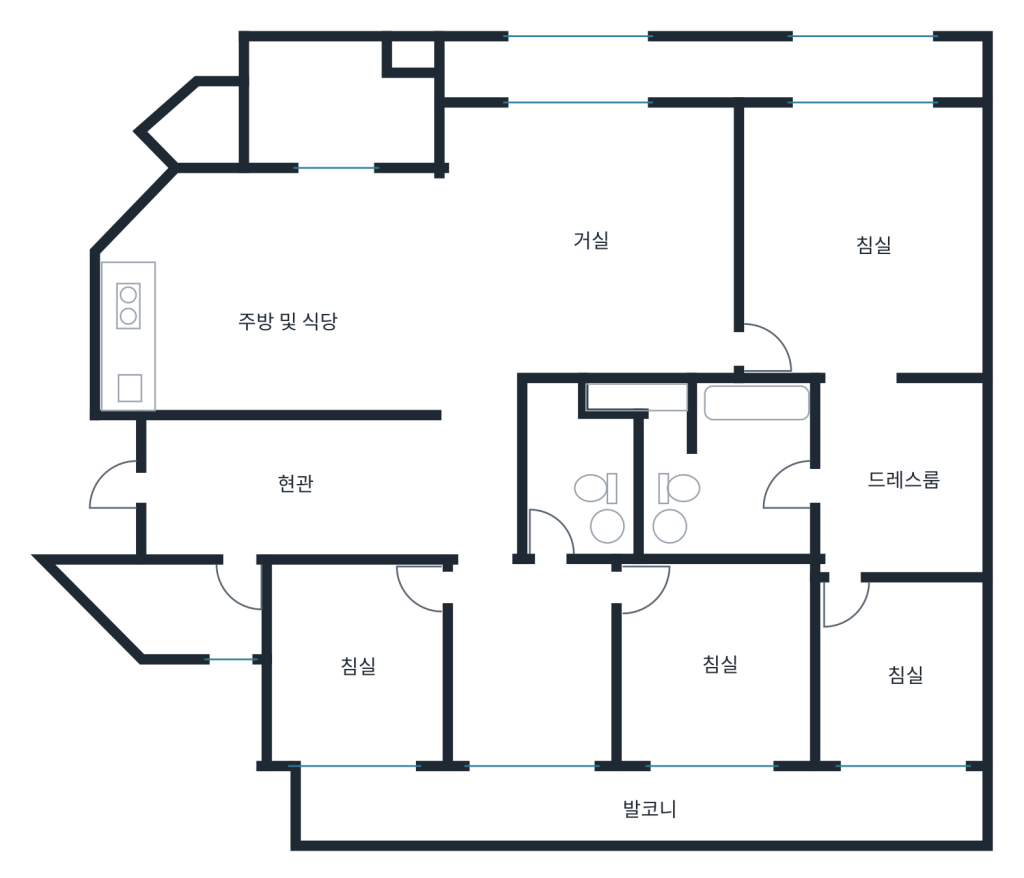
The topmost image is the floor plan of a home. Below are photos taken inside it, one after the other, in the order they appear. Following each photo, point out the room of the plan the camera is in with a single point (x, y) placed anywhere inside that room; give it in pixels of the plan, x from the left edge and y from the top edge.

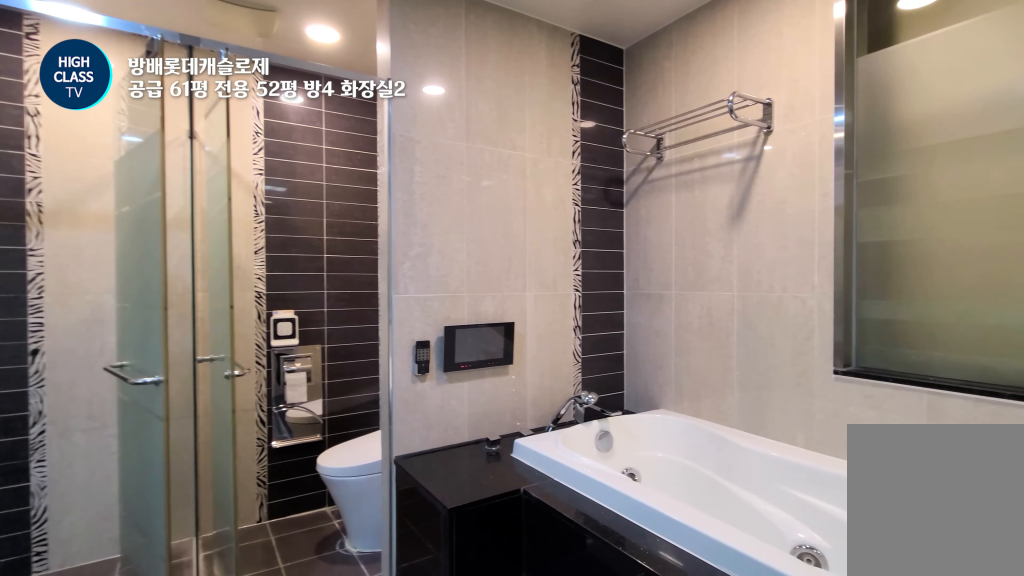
(725, 468)
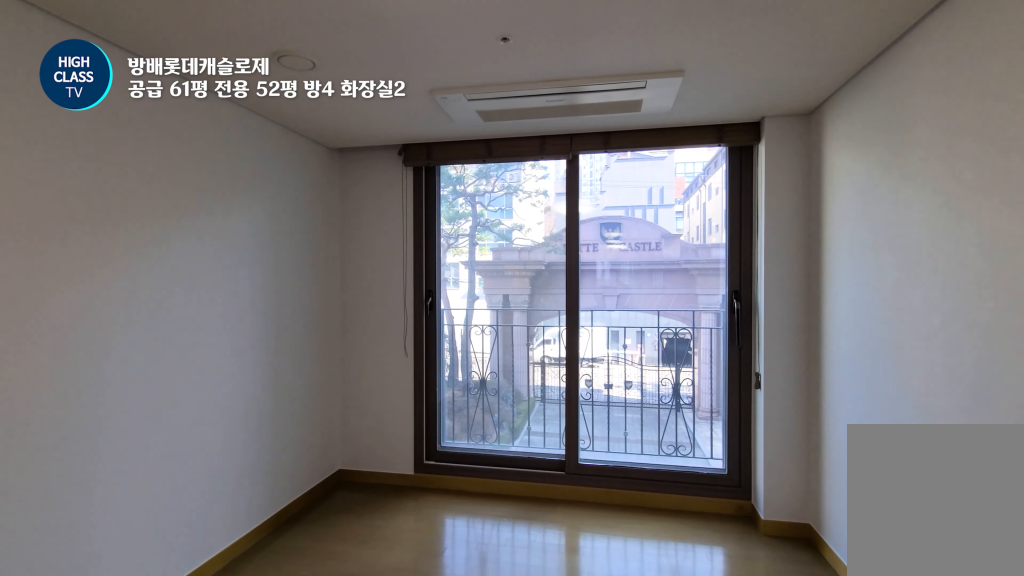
(904, 706)
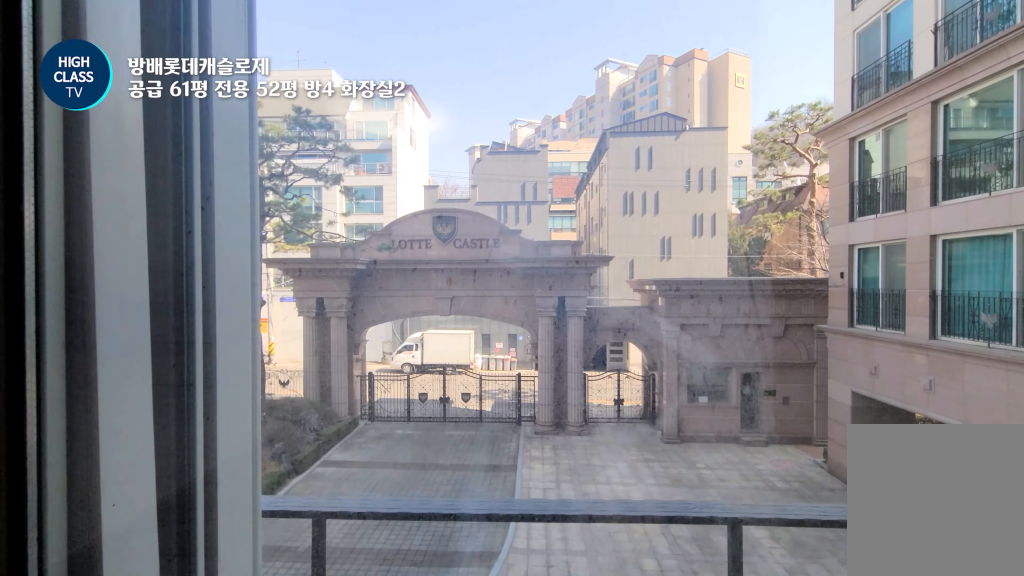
(717, 701)
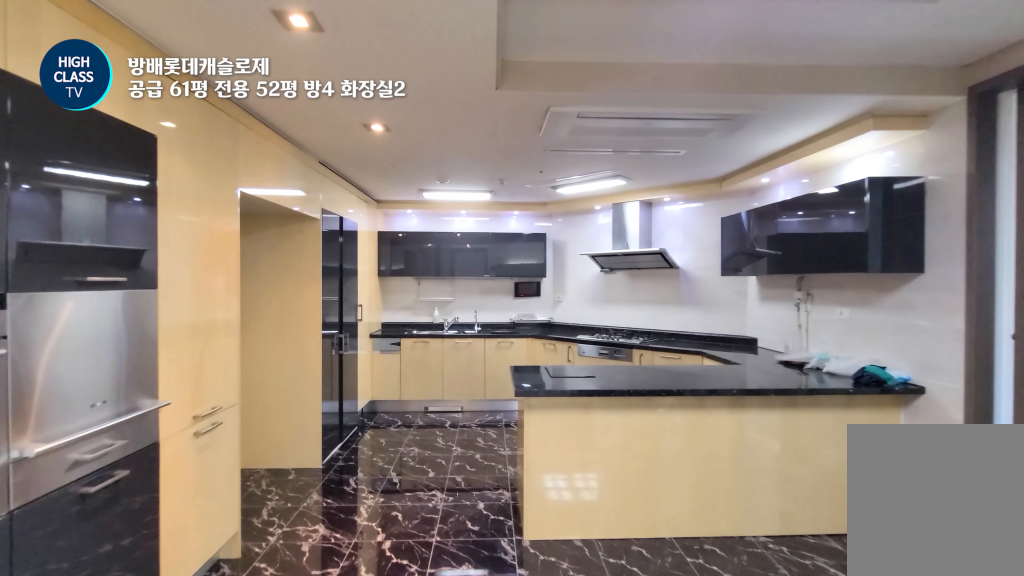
(279, 288)
